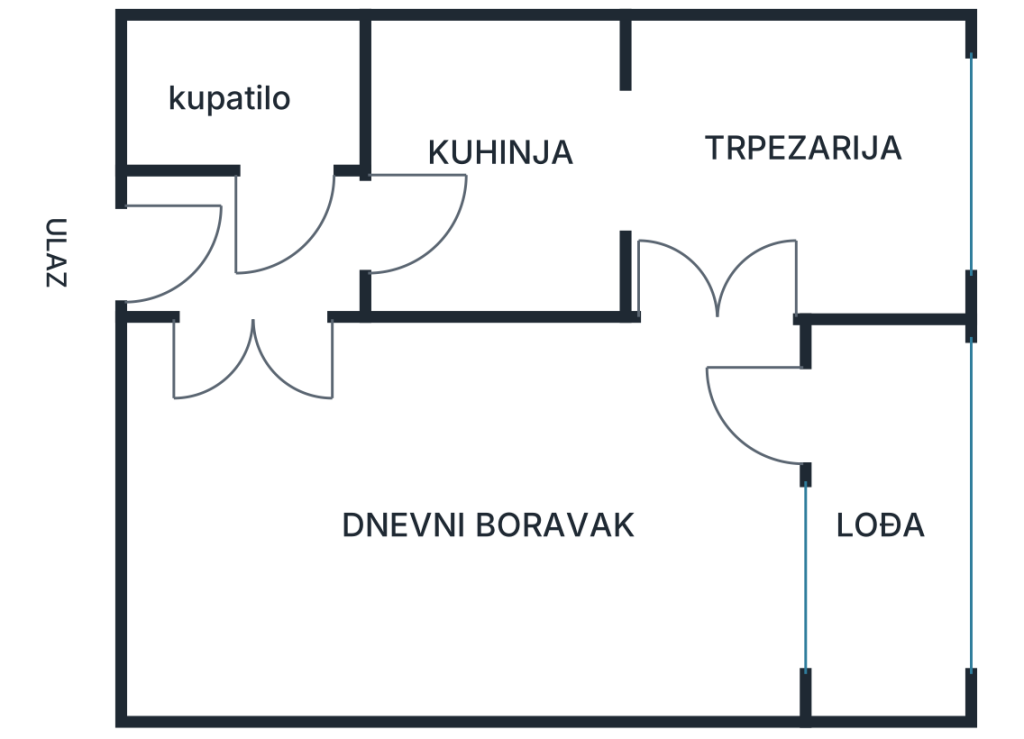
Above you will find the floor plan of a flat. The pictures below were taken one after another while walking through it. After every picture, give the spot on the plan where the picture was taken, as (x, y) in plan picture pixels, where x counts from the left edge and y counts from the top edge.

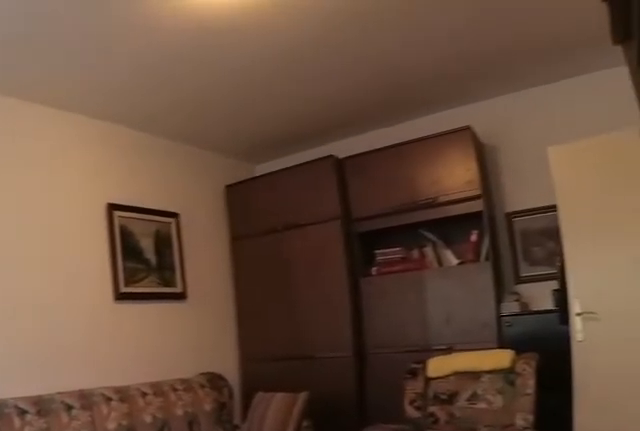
(789, 371)
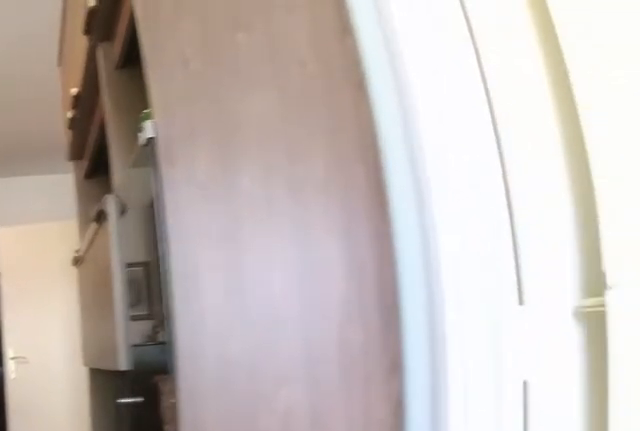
(779, 380)
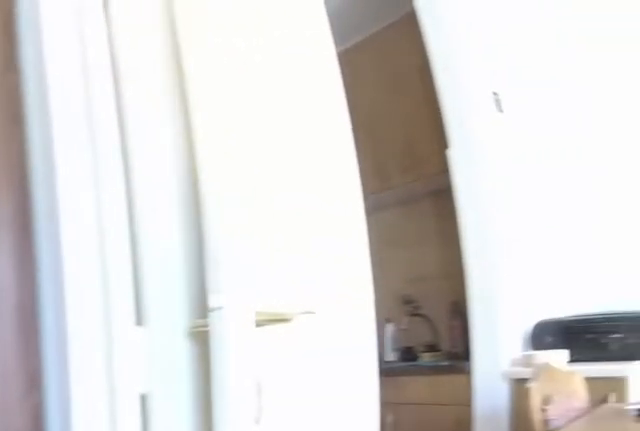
(770, 373)
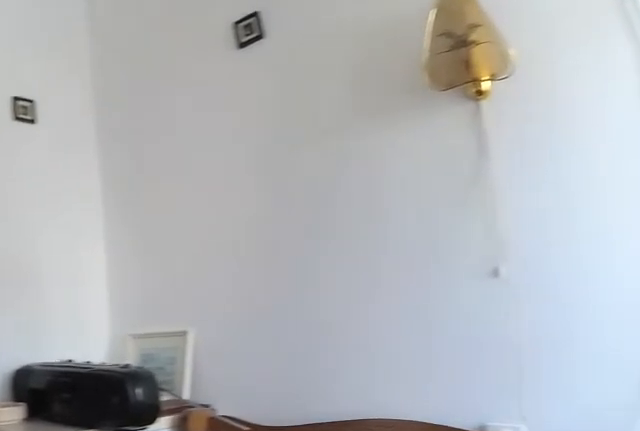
(857, 231)
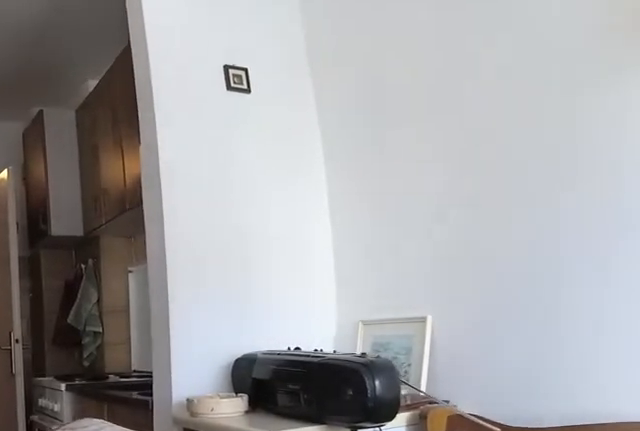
(834, 212)
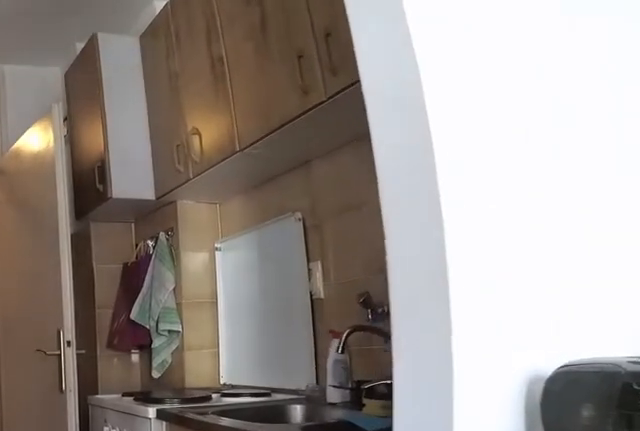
(734, 188)
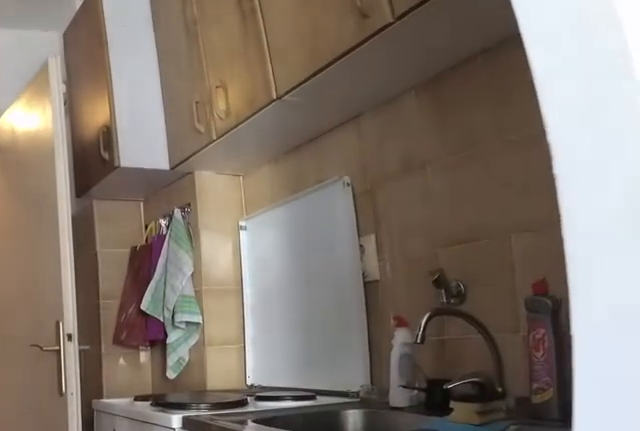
(698, 181)
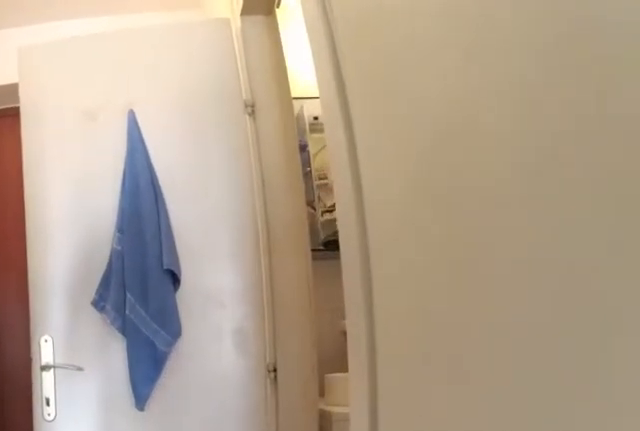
(455, 204)
